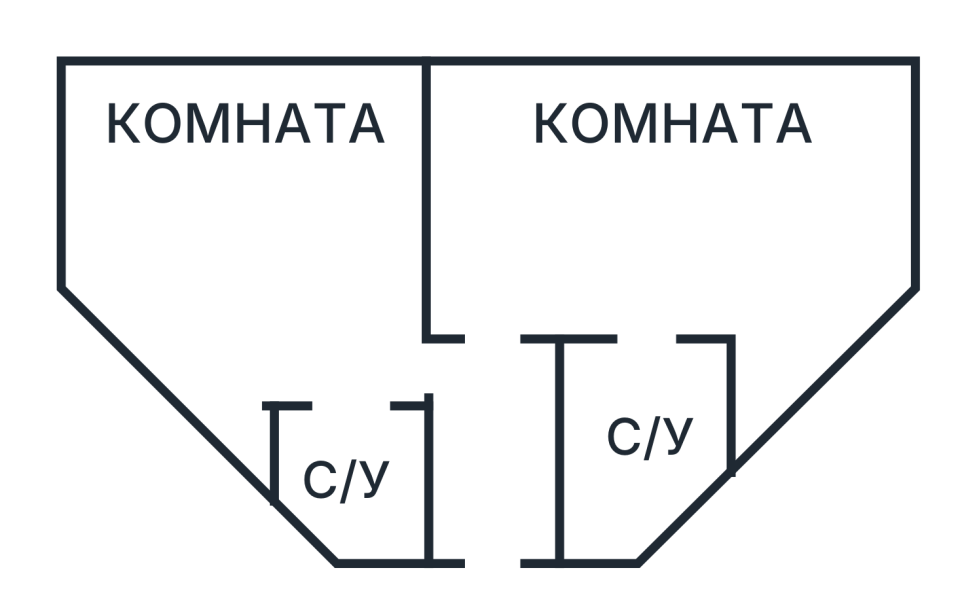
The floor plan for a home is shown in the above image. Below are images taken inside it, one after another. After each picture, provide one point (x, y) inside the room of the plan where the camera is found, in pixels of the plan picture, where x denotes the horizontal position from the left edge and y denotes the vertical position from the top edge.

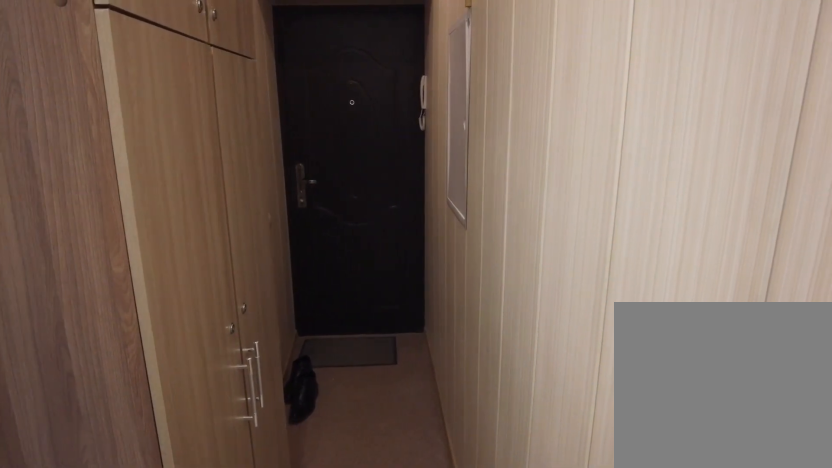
(504, 475)
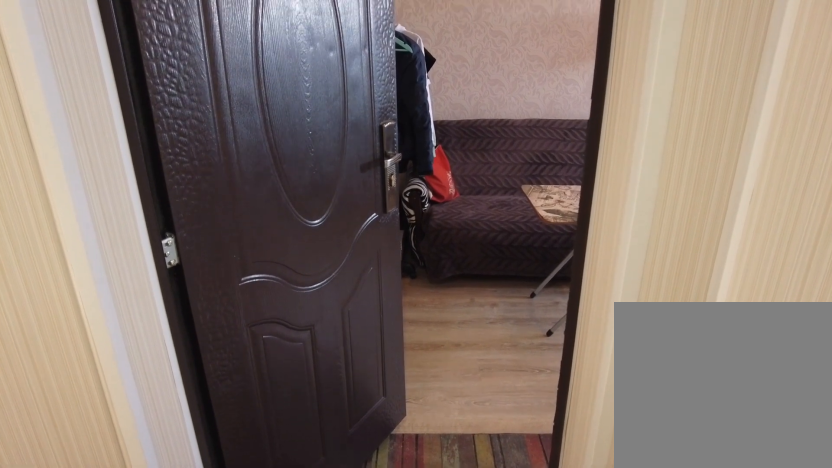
(504, 475)
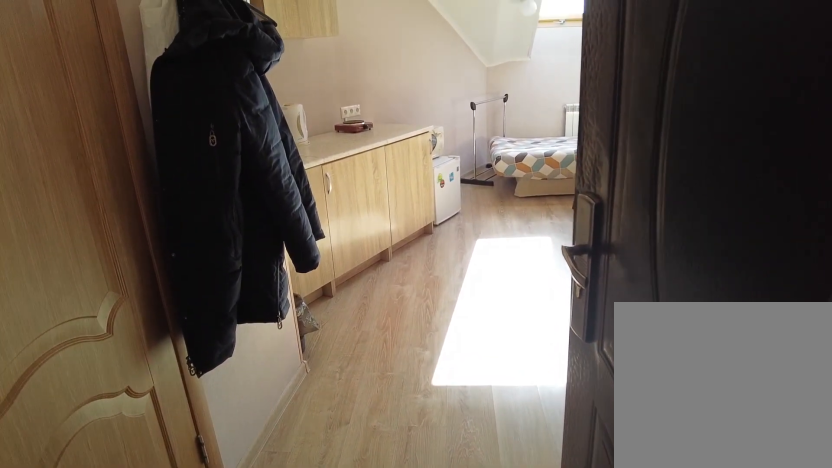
(461, 385)
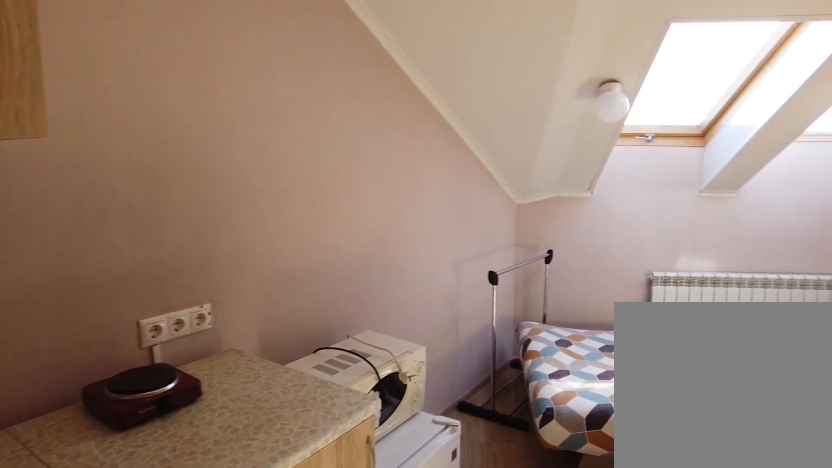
(314, 322)
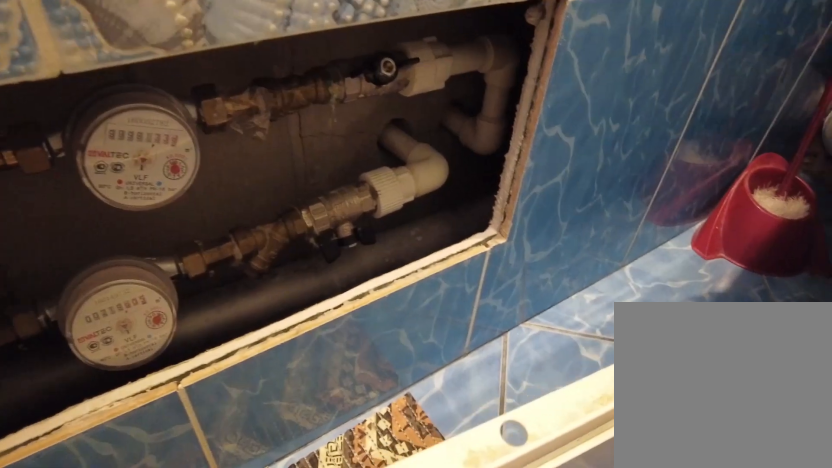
(370, 459)
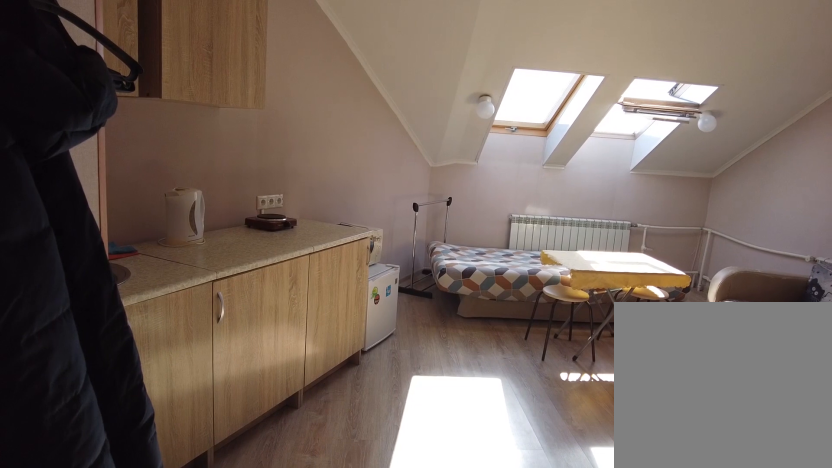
(323, 353)
